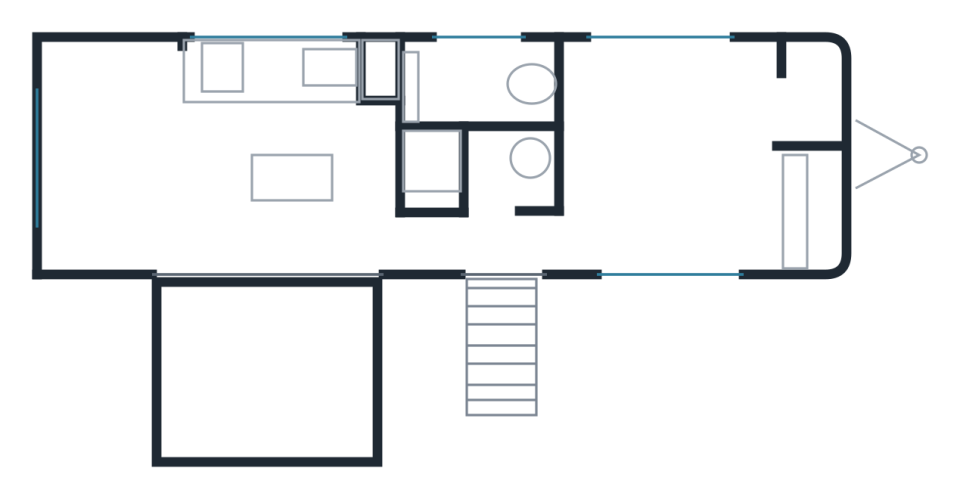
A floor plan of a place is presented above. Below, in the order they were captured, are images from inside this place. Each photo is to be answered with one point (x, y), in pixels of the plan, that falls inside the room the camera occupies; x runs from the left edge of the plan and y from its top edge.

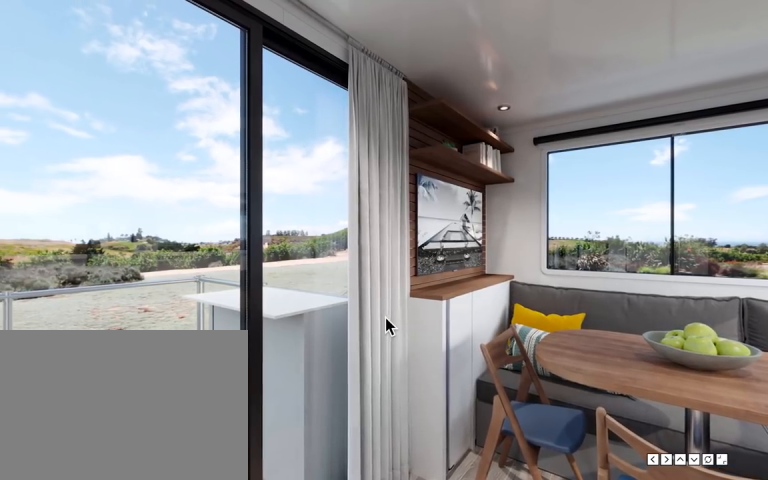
(290, 165)
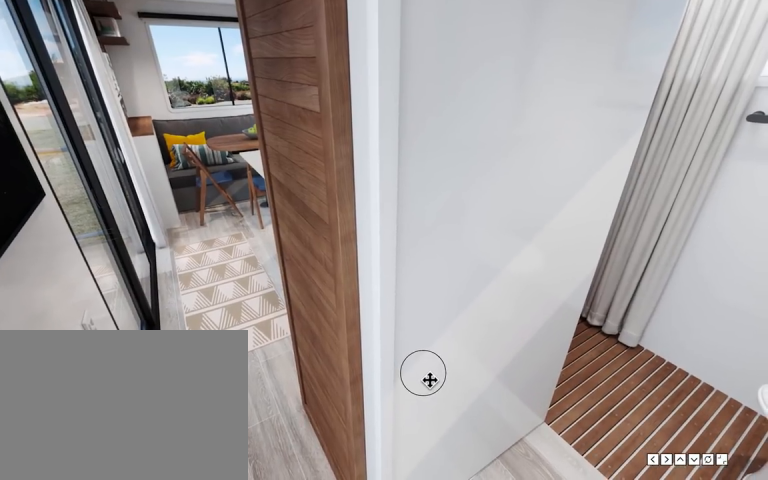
(482, 244)
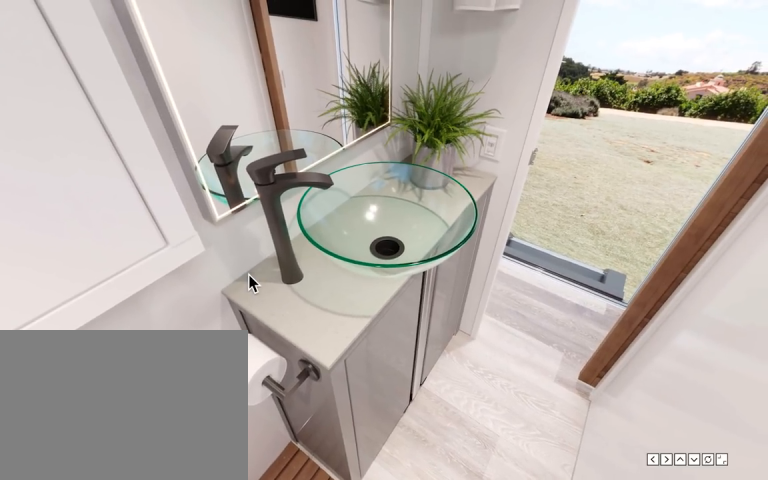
(487, 136)
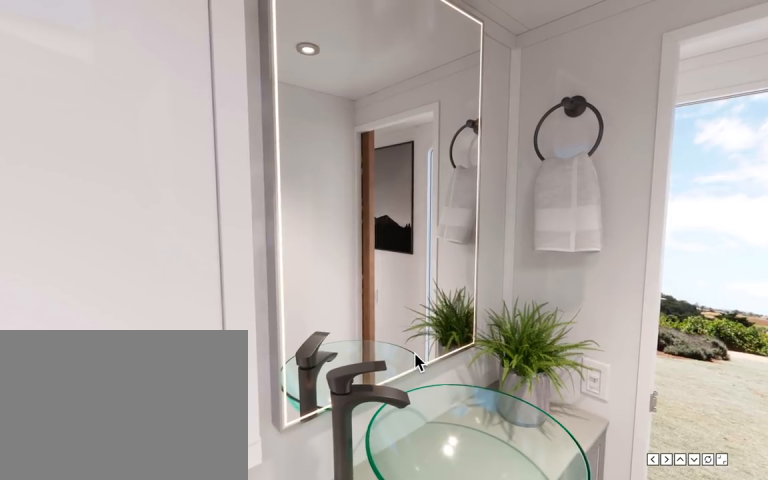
(482, 166)
